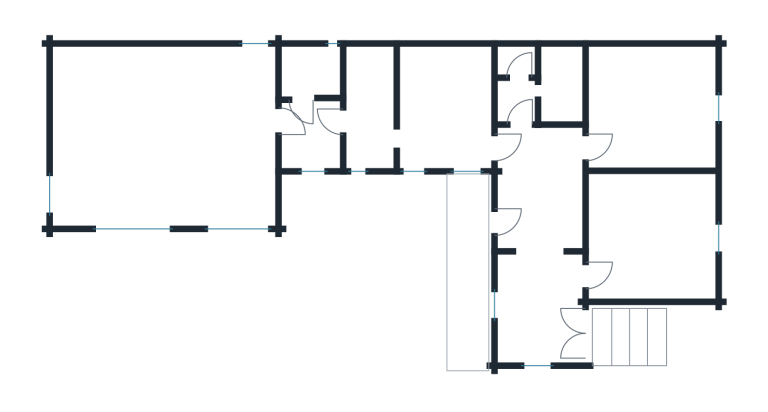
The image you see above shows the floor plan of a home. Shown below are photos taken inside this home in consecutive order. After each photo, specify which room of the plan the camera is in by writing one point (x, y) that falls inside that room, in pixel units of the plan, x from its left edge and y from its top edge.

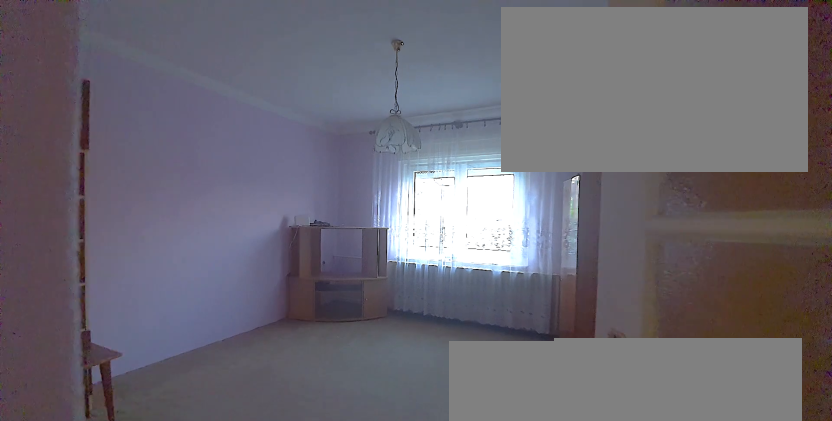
(651, 239)
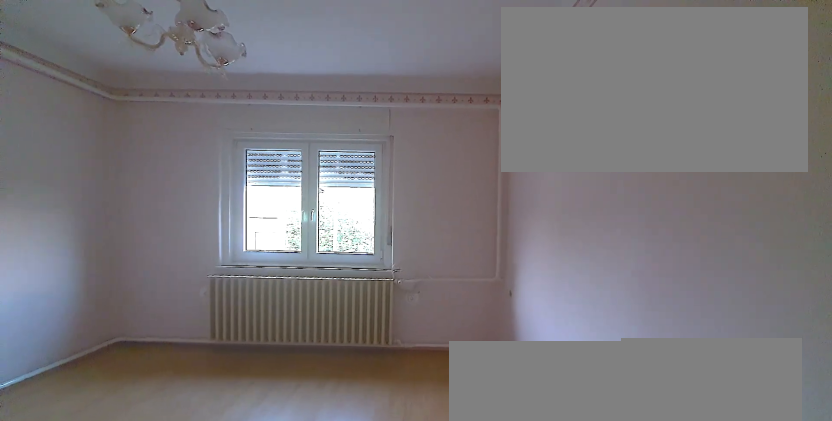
(650, 115)
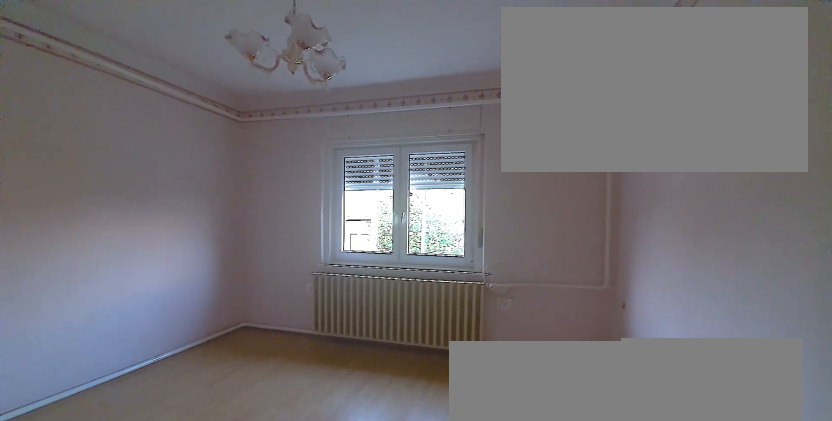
(650, 115)
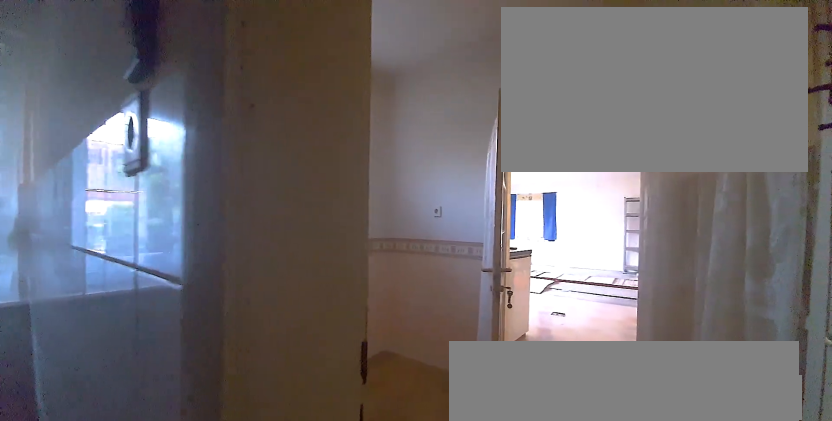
(369, 107)
